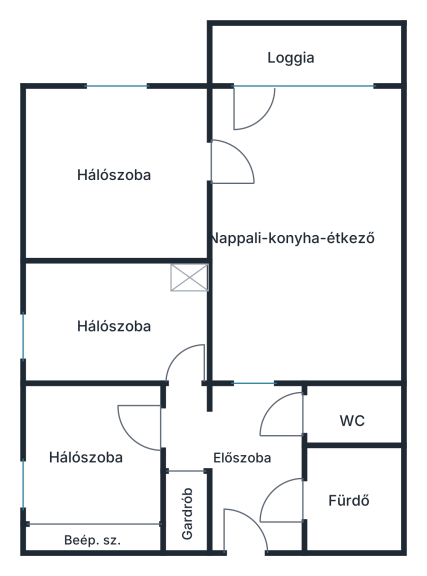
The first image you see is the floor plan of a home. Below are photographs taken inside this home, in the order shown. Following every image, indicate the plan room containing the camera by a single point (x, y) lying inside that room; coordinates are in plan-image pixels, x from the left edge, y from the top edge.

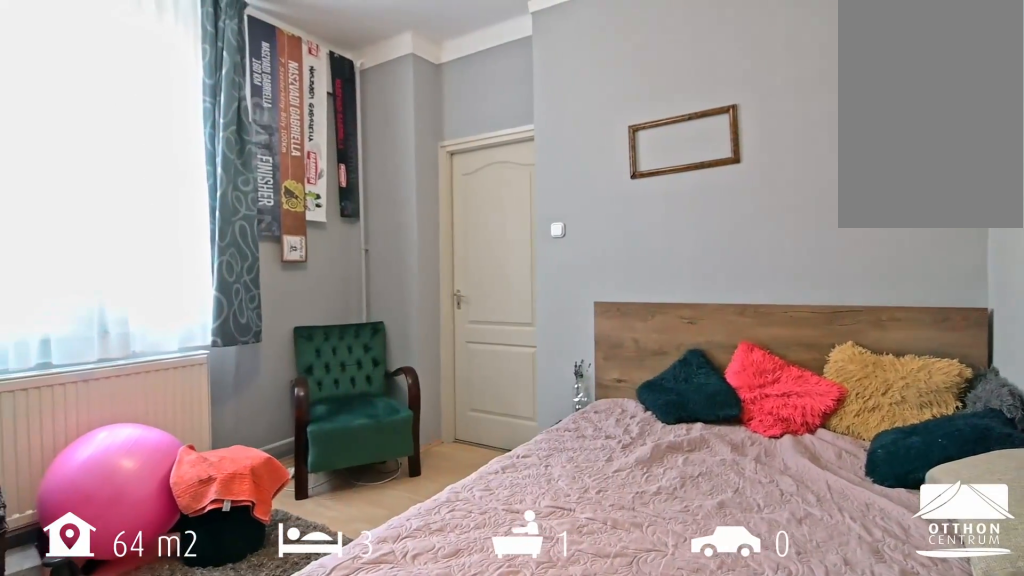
(117, 176)
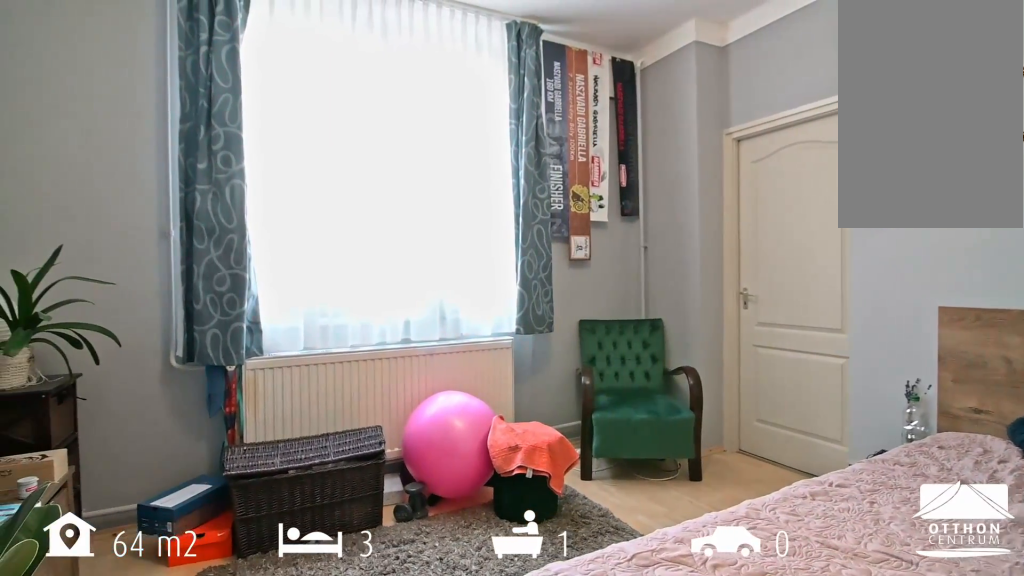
(117, 176)
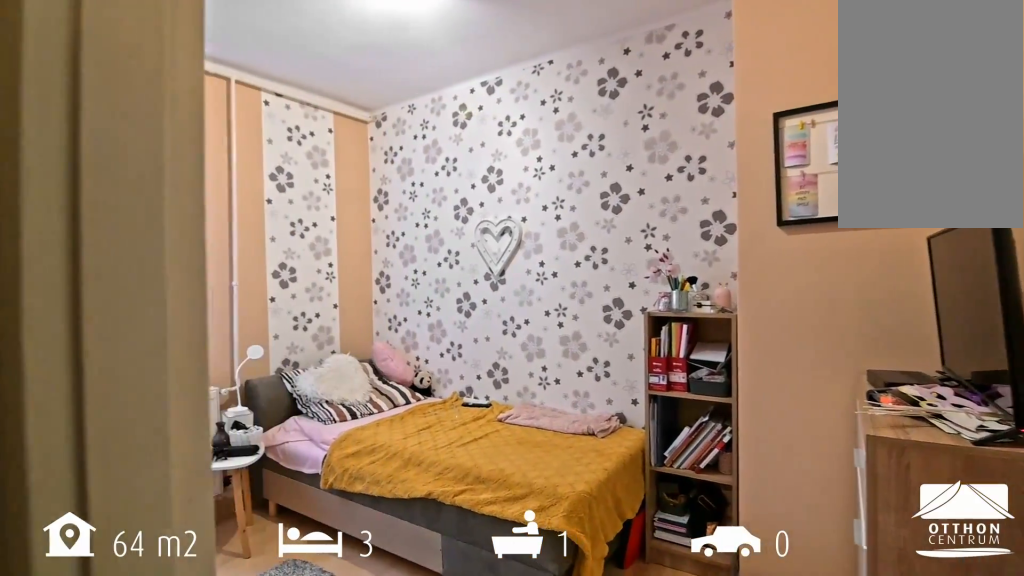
(122, 326)
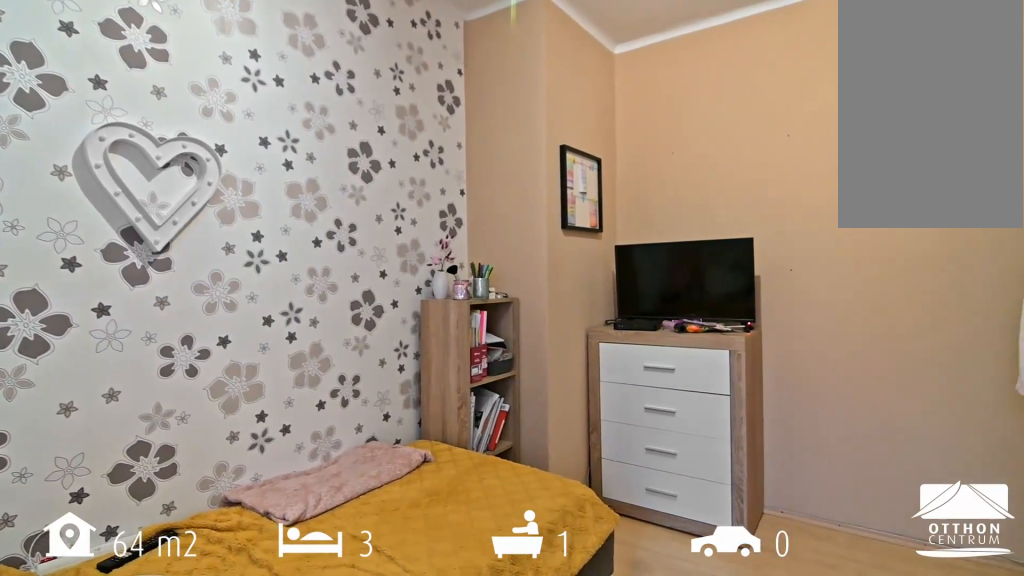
(122, 326)
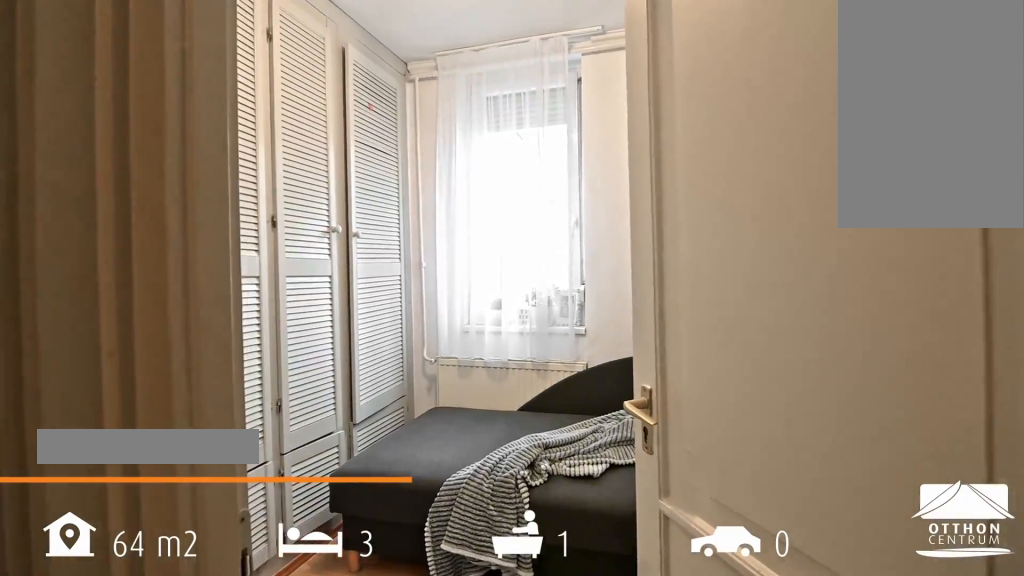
(92, 460)
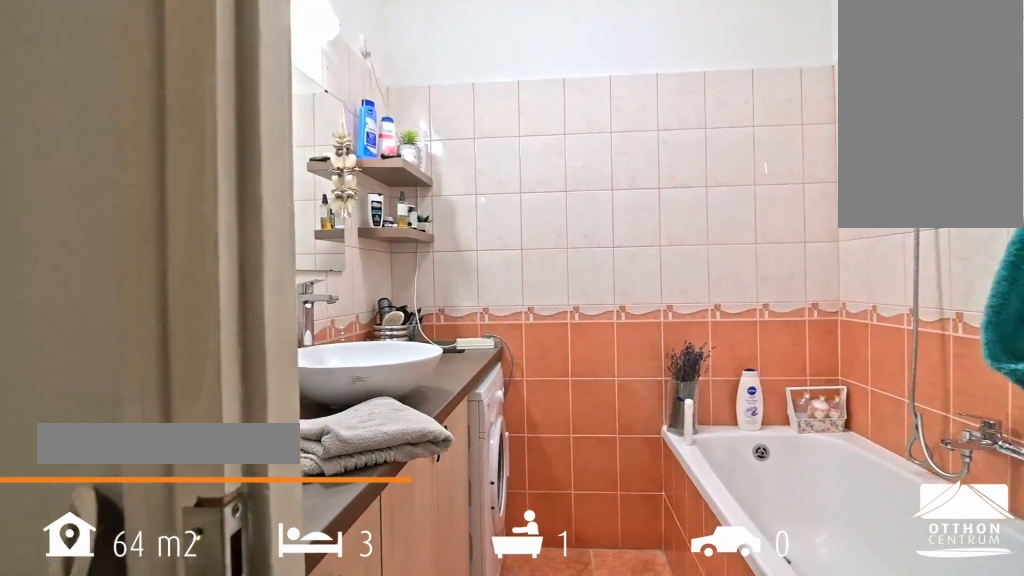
(351, 497)
